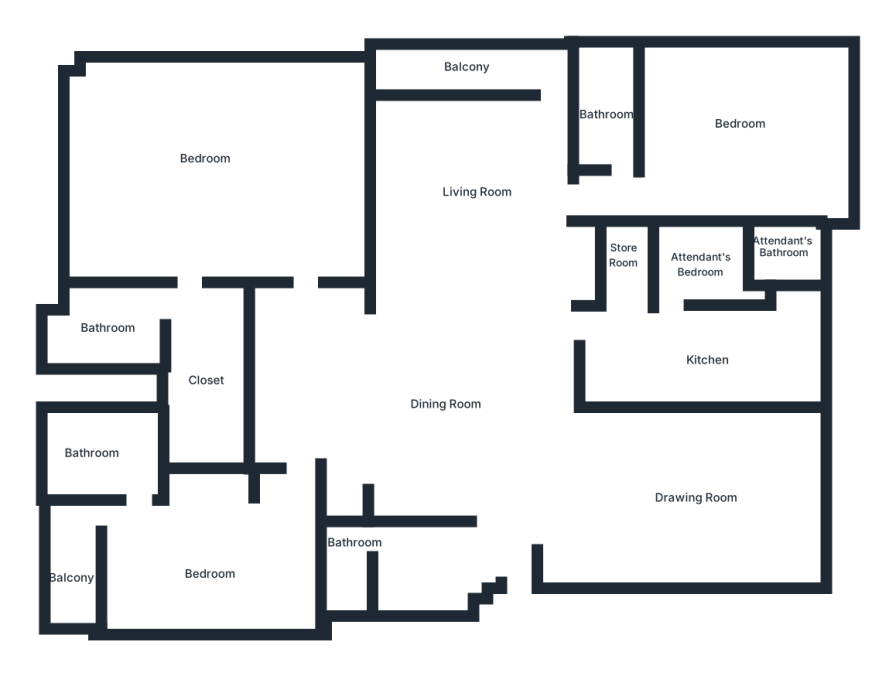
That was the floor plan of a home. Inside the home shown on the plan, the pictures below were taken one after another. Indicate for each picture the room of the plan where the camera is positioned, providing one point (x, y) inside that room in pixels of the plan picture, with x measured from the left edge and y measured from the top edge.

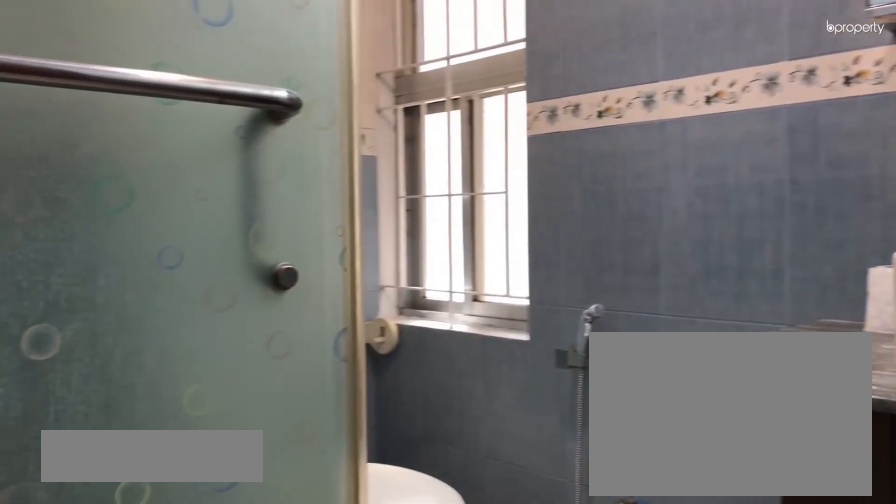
(104, 450)
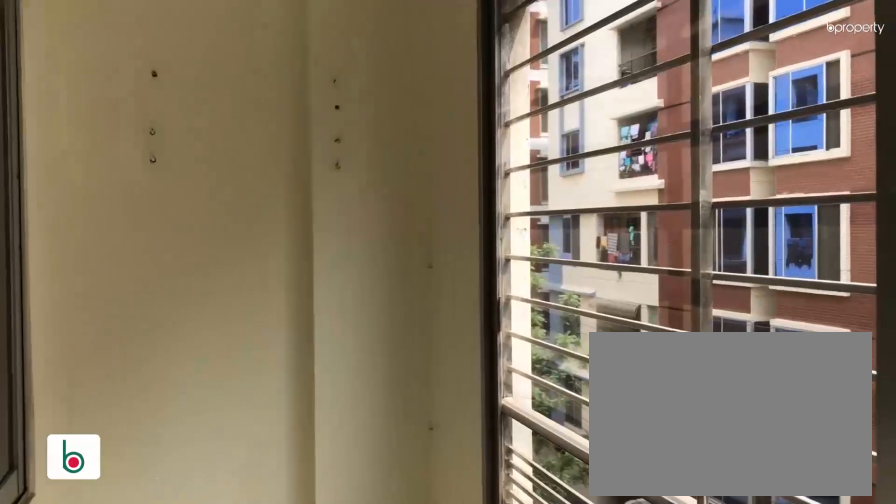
(70, 550)
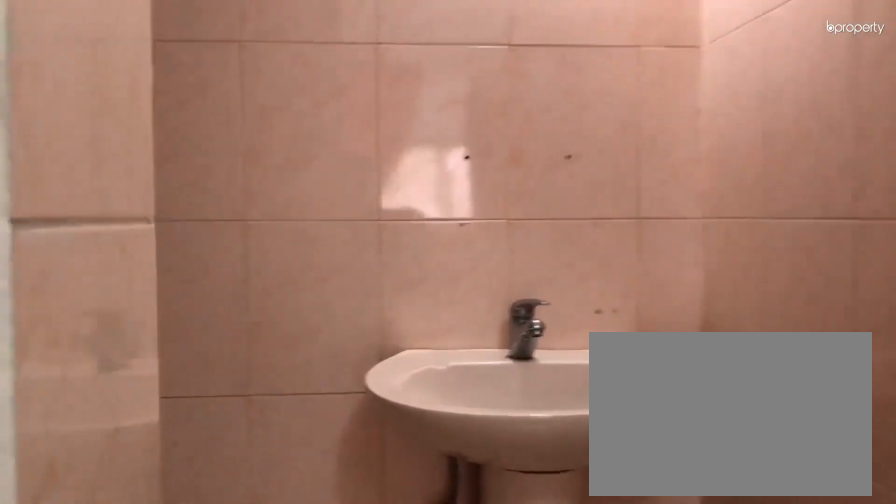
(348, 566)
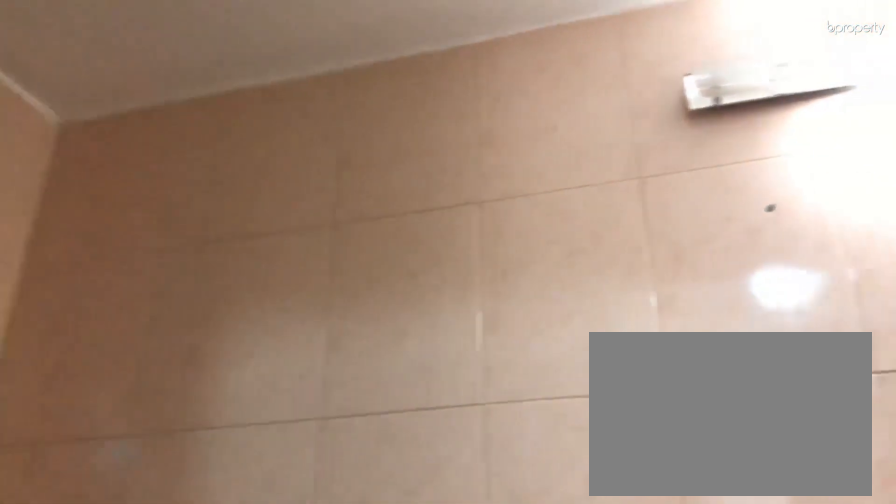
(348, 567)
